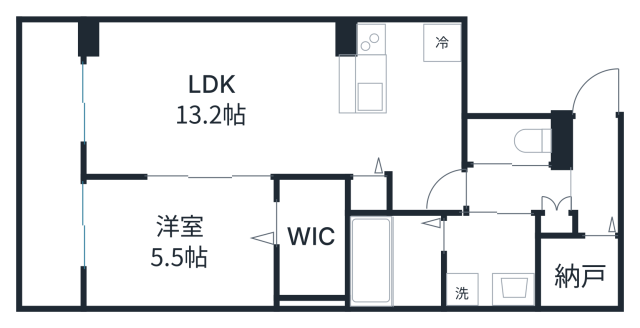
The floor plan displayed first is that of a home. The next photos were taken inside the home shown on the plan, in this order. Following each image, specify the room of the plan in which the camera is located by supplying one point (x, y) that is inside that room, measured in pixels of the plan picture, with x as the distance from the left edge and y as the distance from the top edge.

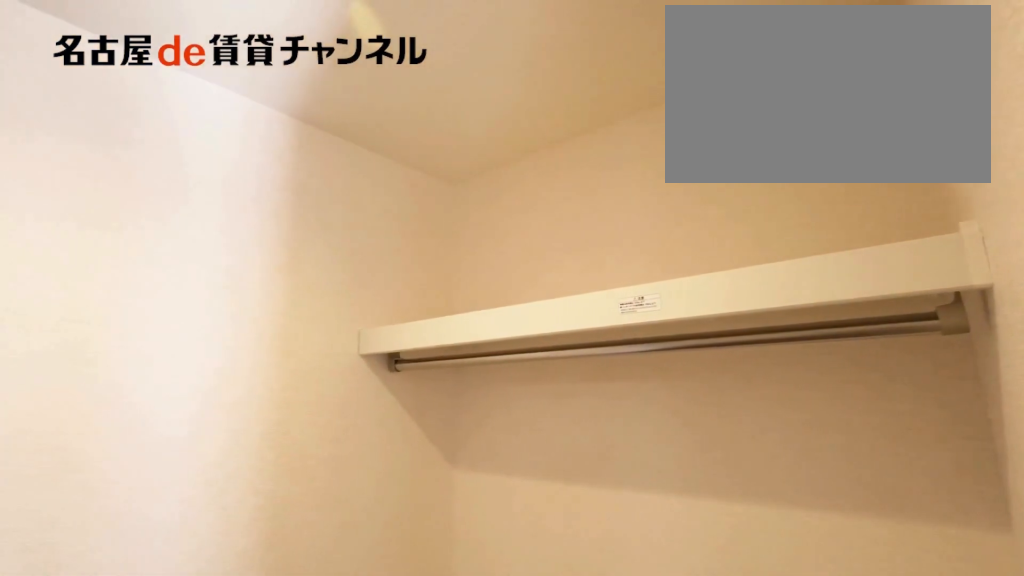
(309, 239)
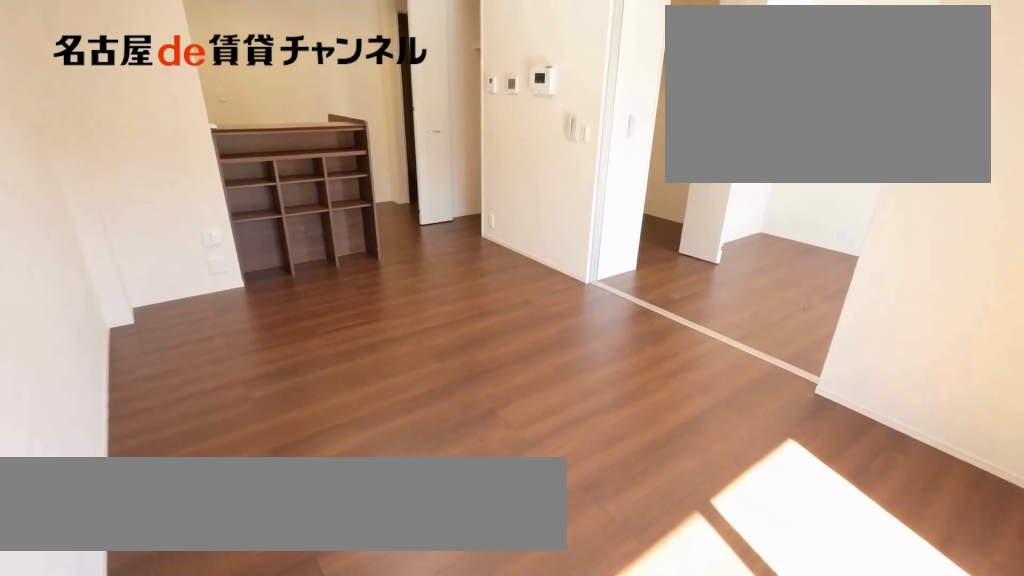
(243, 106)
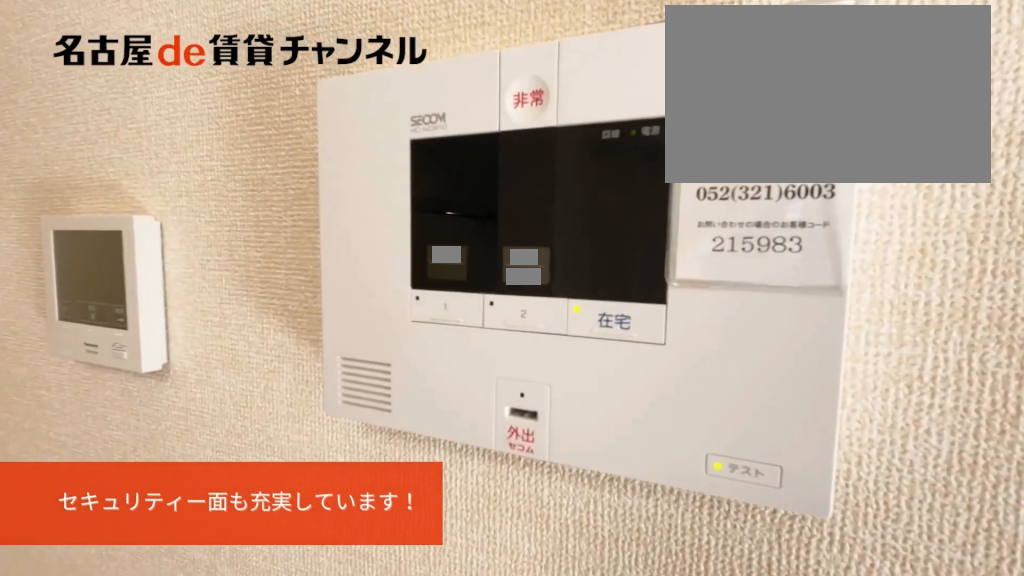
(243, 106)
